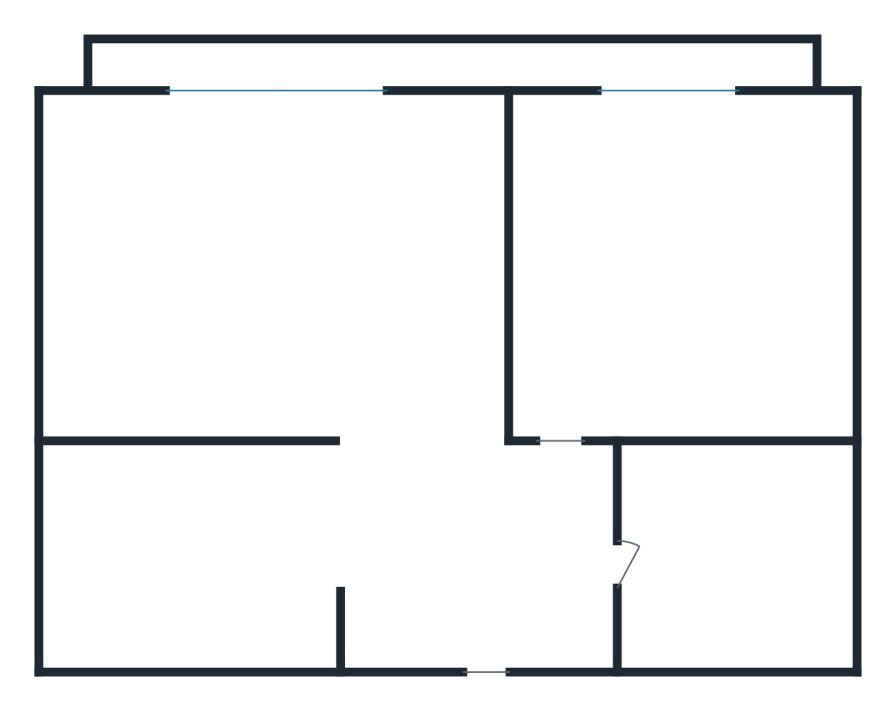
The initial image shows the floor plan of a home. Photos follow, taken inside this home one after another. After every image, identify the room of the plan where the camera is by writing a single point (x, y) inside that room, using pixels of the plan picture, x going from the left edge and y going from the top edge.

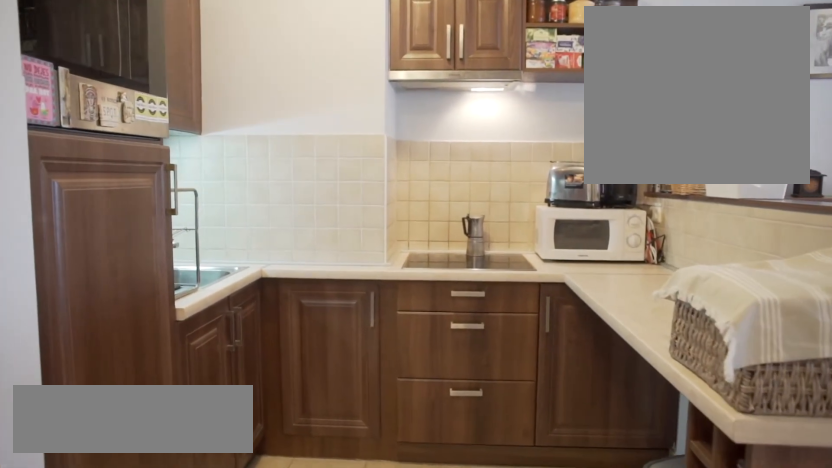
(398, 572)
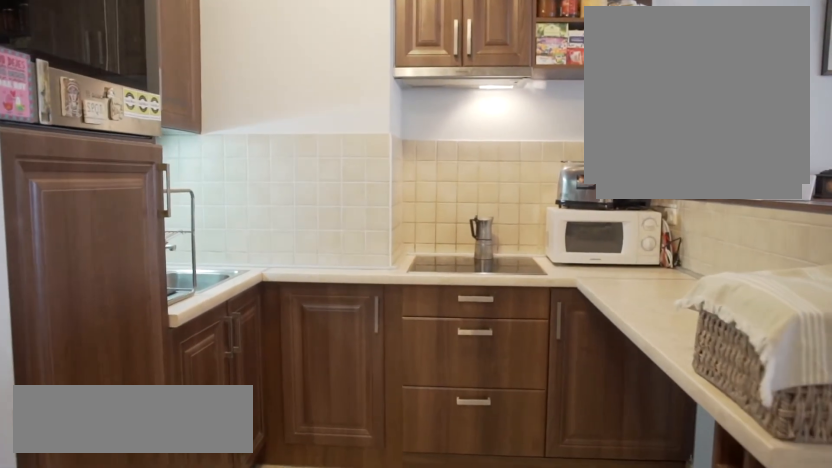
(373, 572)
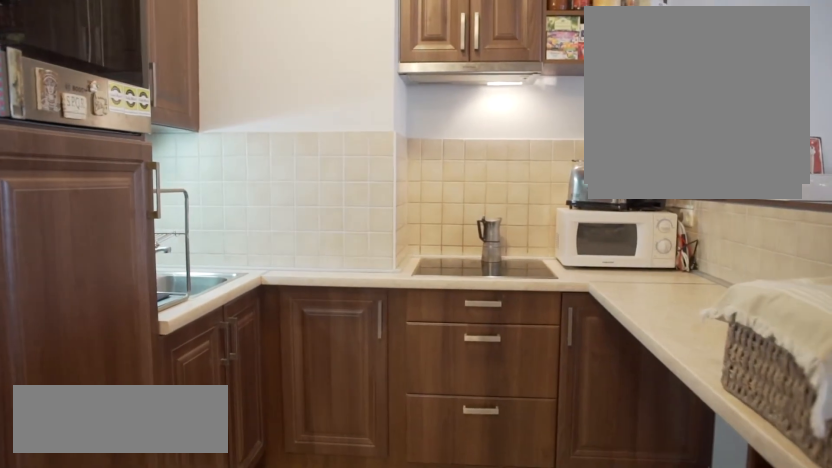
(345, 571)
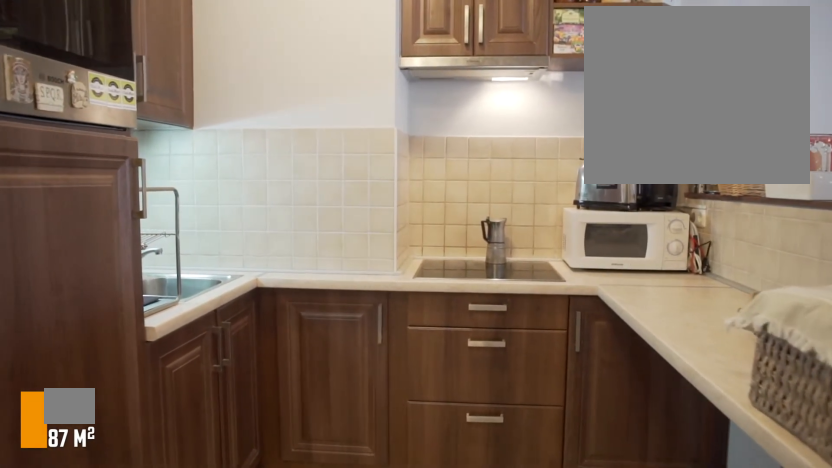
(323, 570)
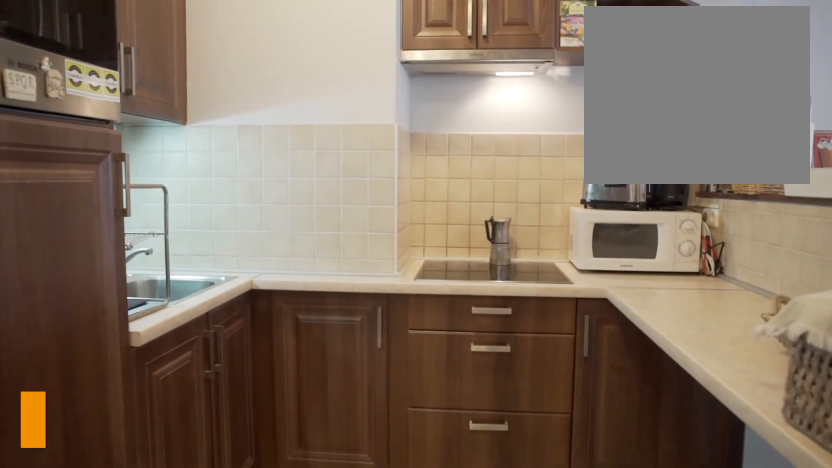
(302, 570)
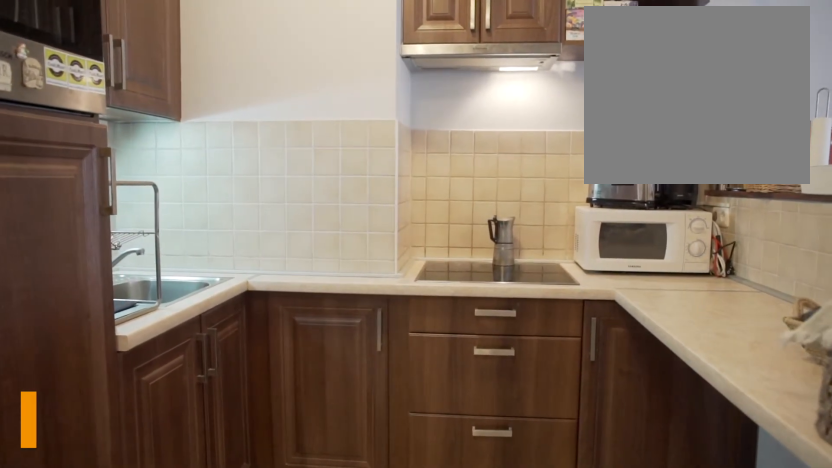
(285, 570)
